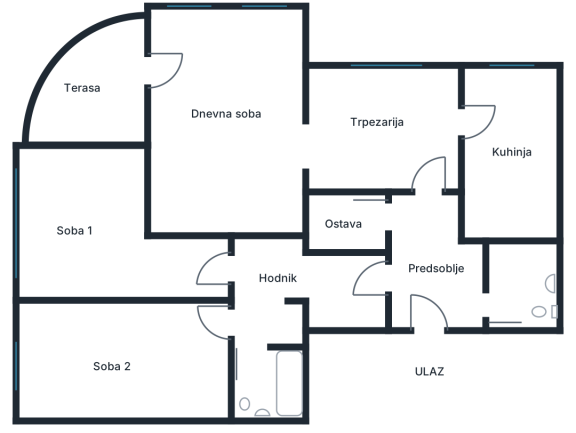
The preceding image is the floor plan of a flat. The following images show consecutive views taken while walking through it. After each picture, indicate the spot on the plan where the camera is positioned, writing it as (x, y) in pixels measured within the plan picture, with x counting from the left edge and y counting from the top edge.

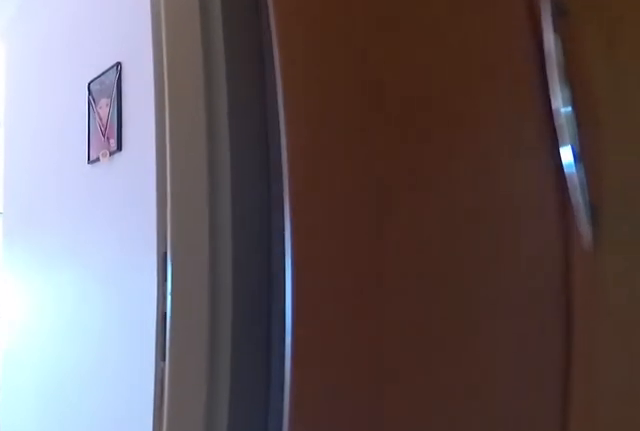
(286, 272)
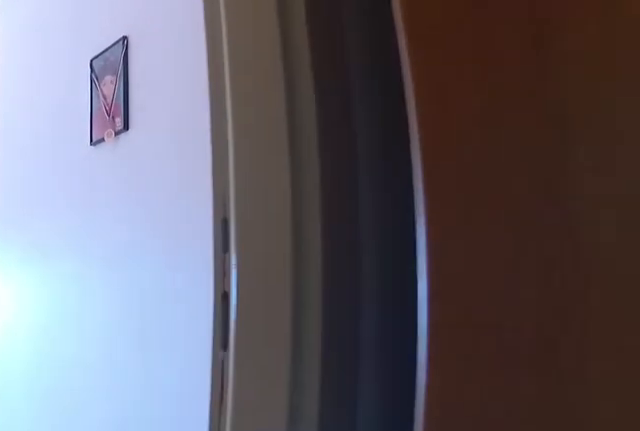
(281, 272)
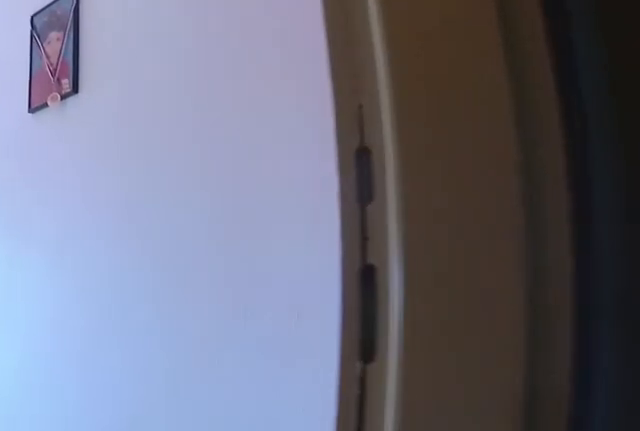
(268, 271)
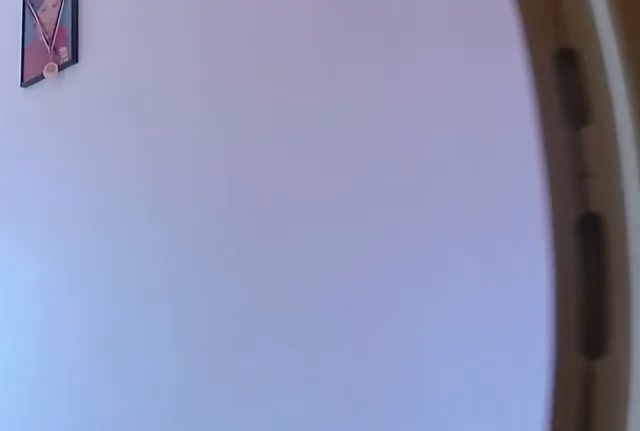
(262, 271)
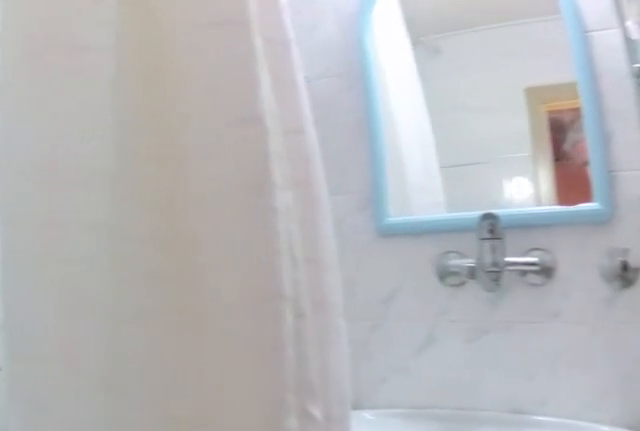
(253, 362)
